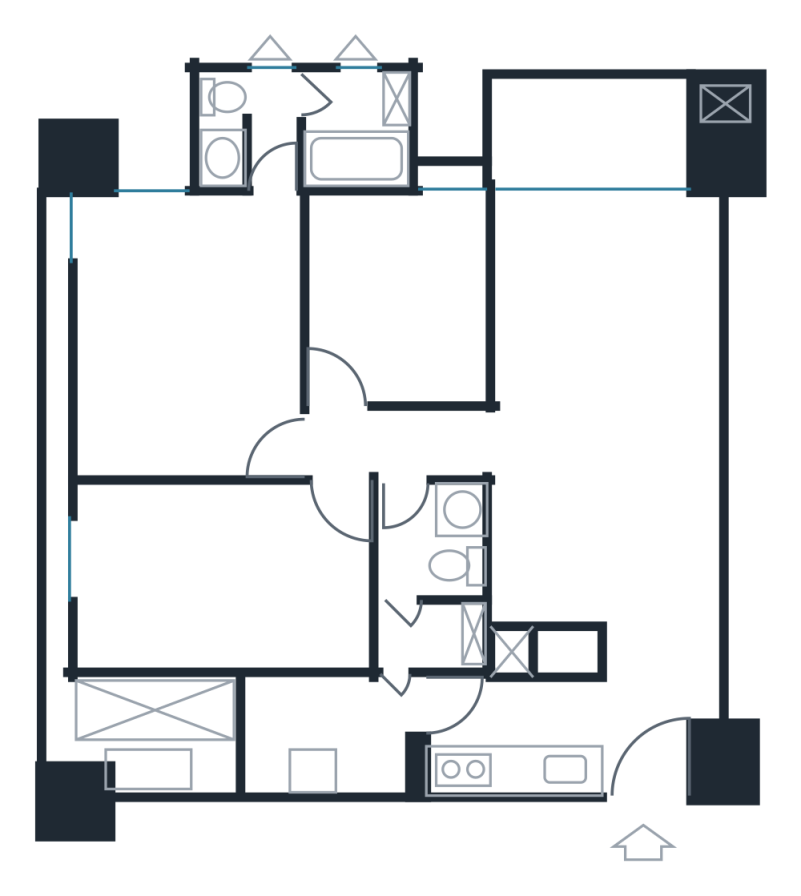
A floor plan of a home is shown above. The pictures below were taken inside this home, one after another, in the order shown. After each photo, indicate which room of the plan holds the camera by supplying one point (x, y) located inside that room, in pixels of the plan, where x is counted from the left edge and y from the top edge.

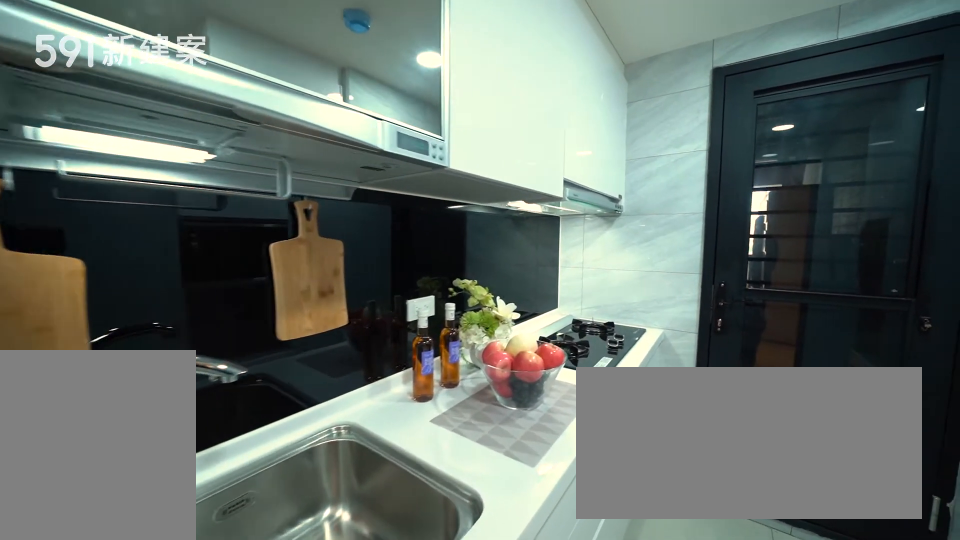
(510, 738)
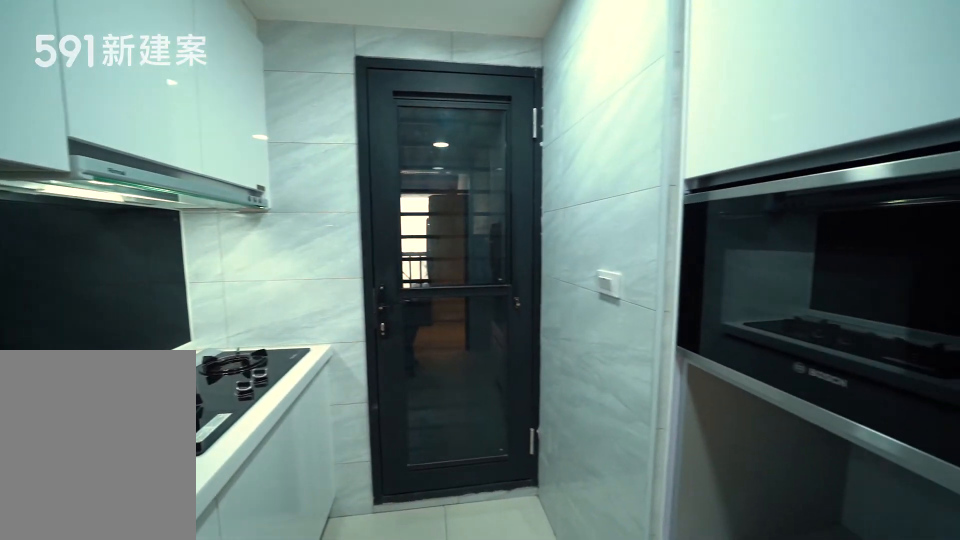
(510, 738)
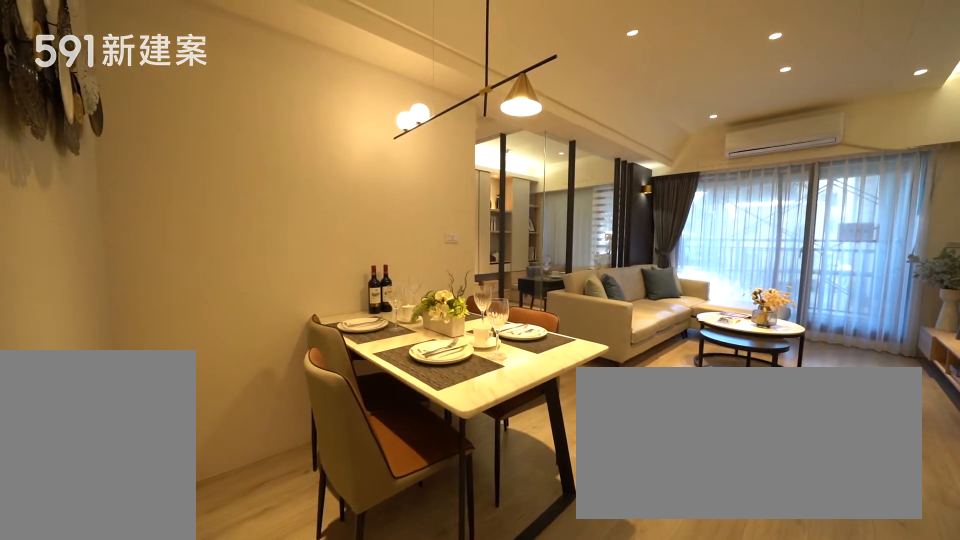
(563, 549)
